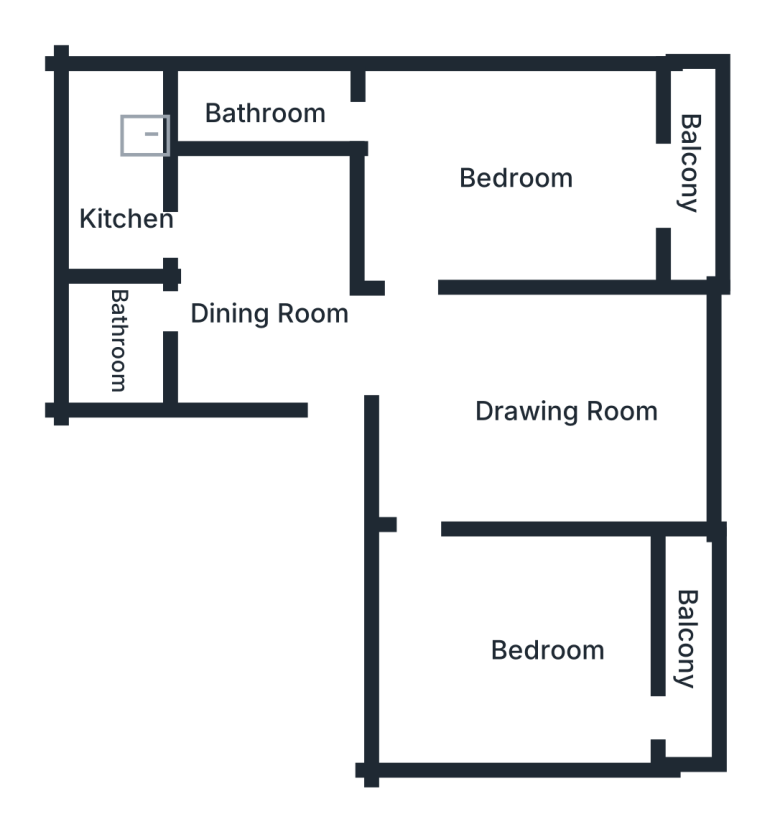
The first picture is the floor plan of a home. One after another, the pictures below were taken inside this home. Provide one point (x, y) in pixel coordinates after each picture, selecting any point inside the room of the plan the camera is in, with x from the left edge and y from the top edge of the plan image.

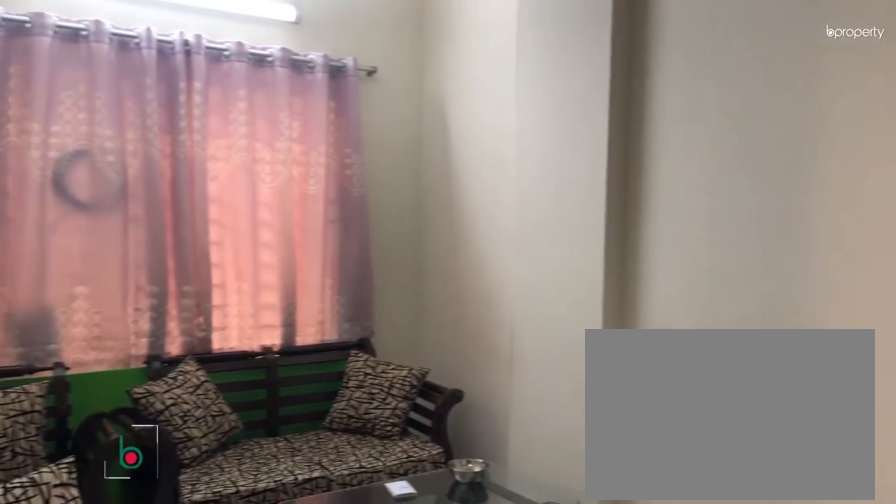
(575, 408)
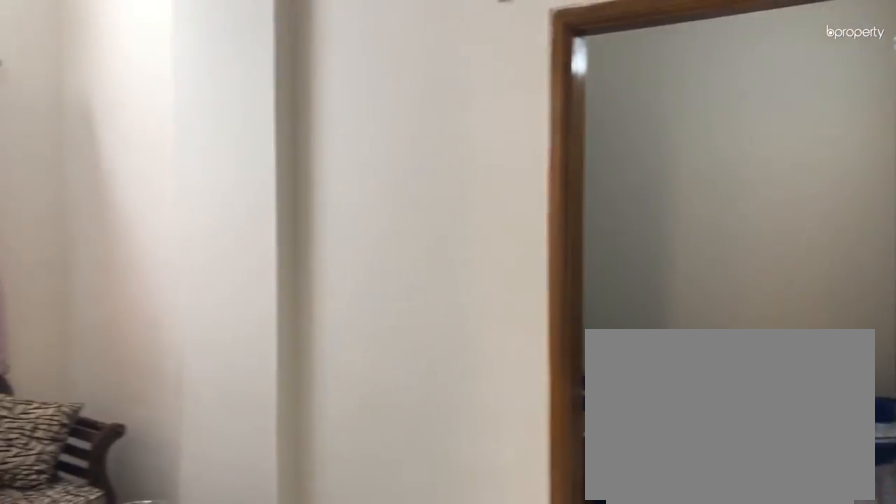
(575, 408)
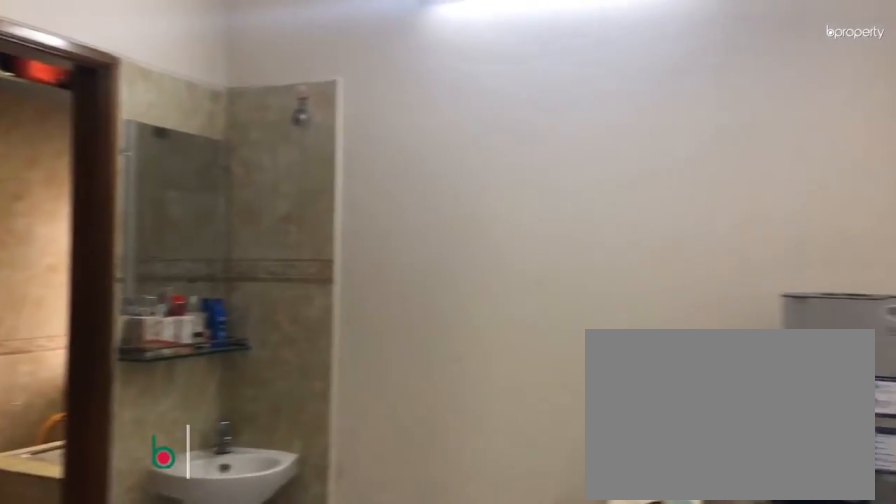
(272, 321)
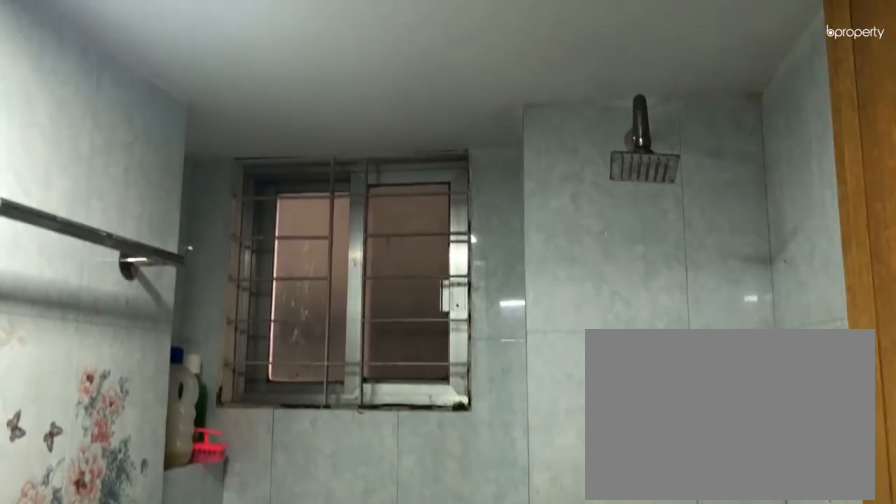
(123, 338)
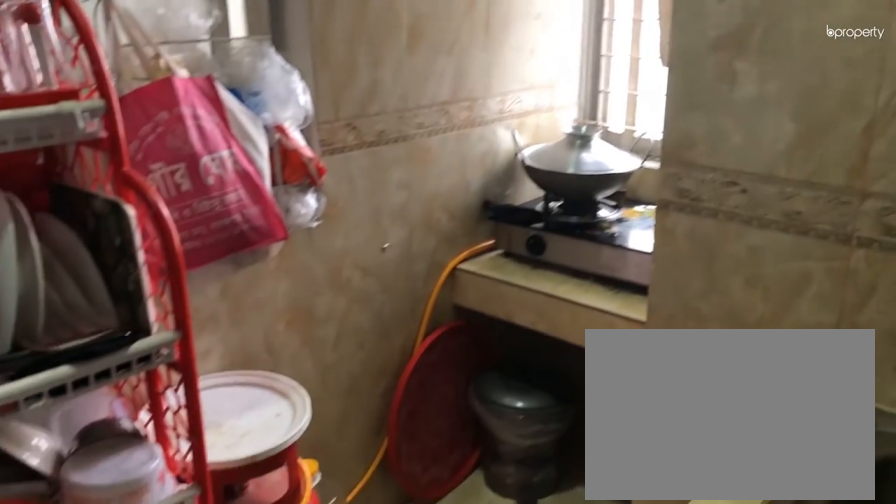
(126, 222)
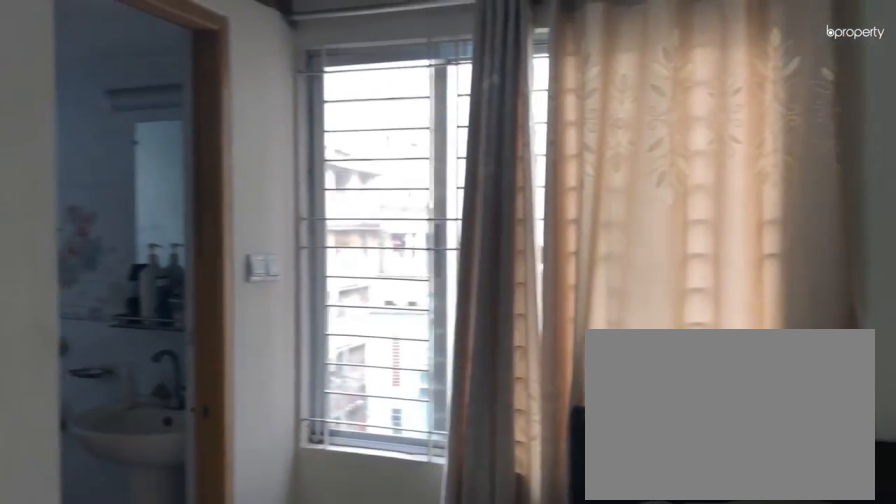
(523, 184)
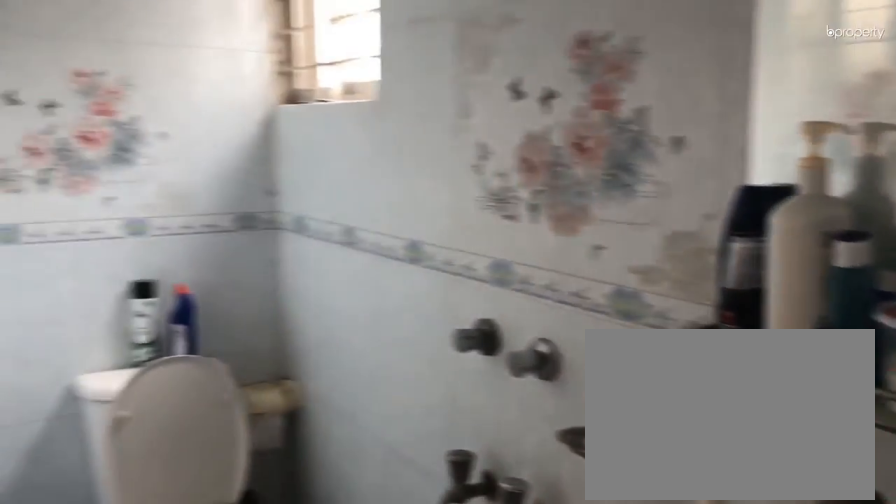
(256, 112)
